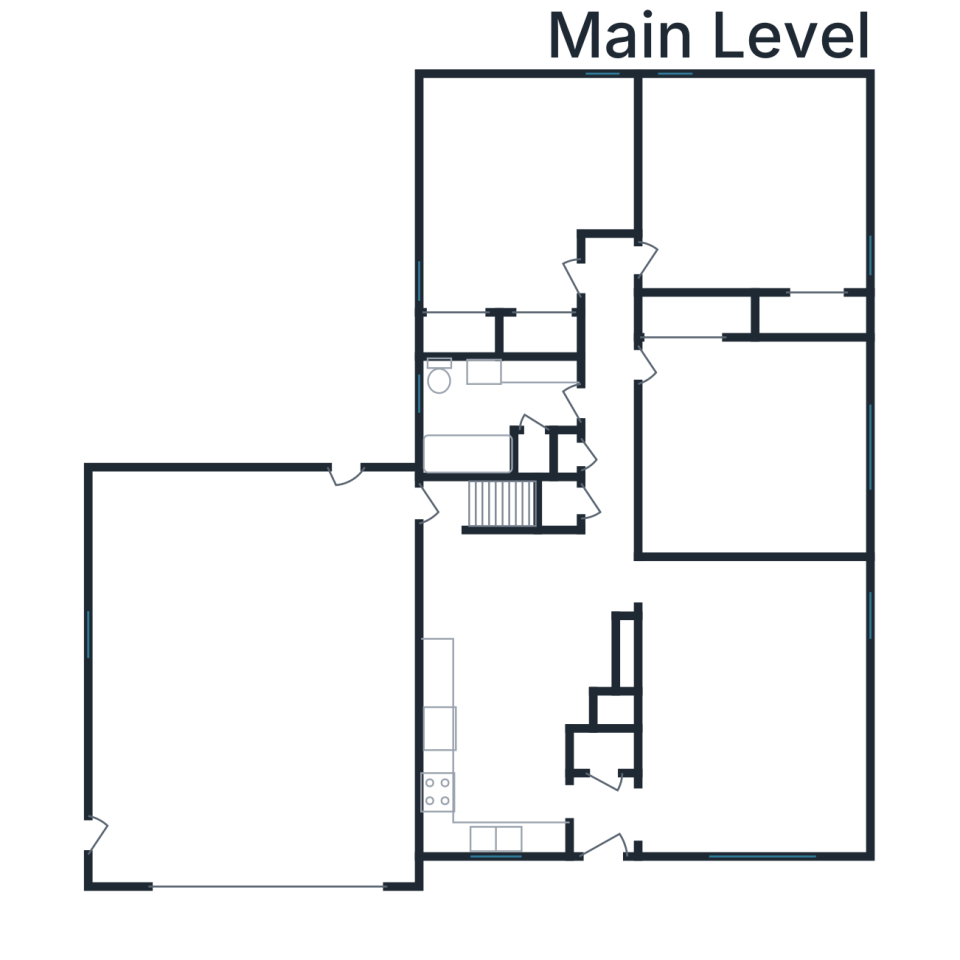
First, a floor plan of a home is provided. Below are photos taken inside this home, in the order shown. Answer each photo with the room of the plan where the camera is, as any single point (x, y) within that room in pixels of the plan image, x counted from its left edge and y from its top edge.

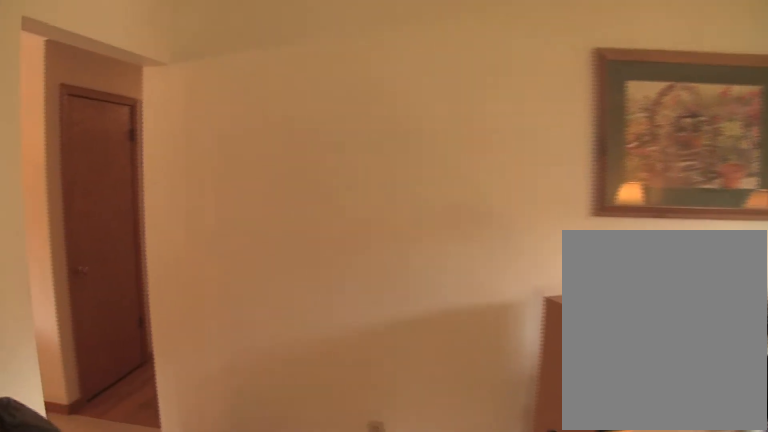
(749, 706)
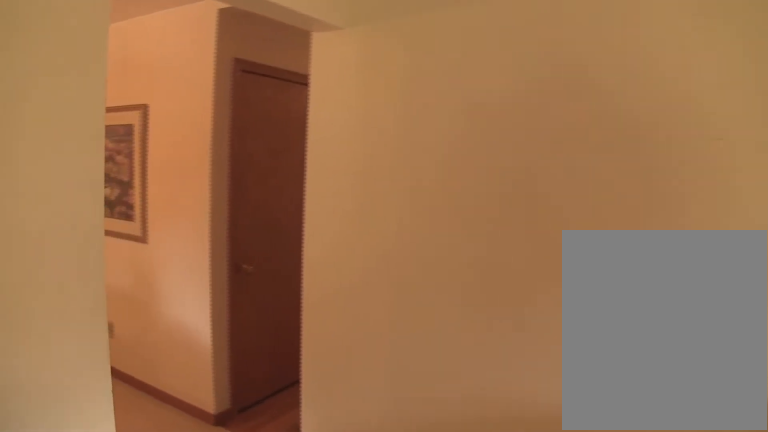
(749, 706)
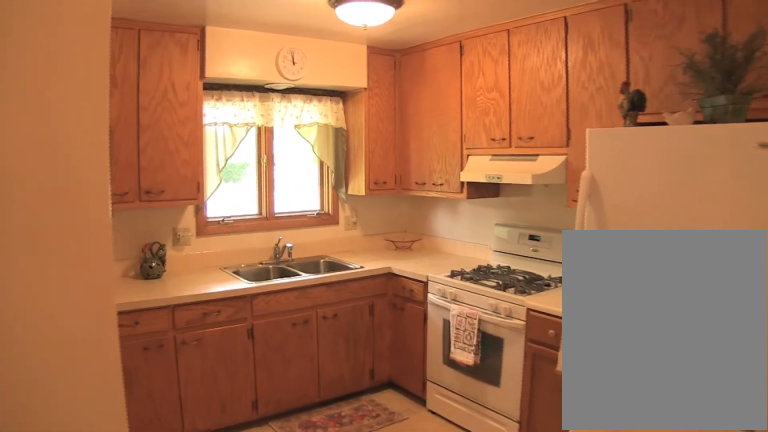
(512, 679)
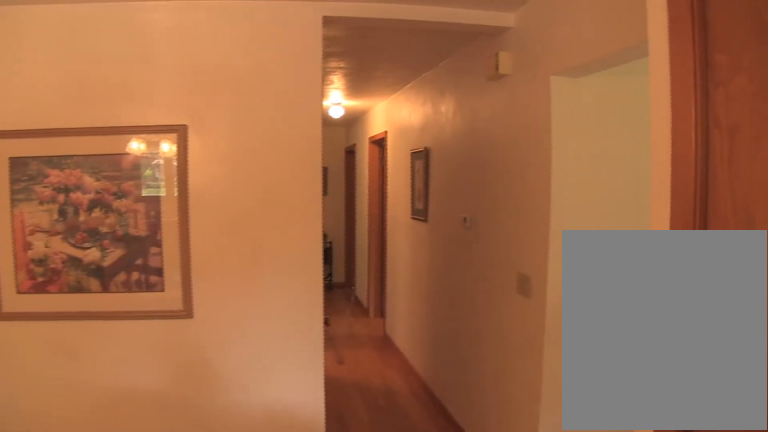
(512, 679)
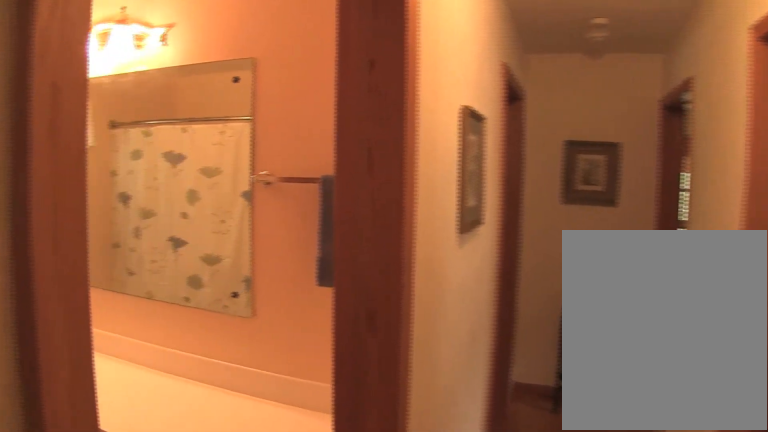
(609, 382)
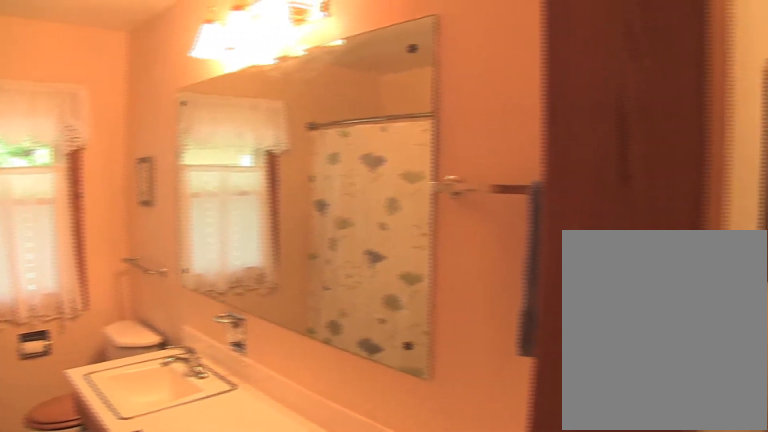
(492, 410)
